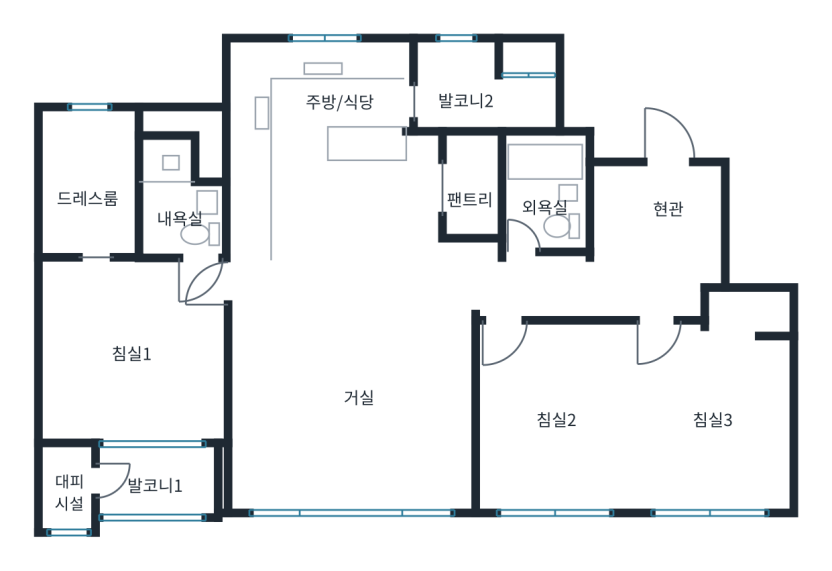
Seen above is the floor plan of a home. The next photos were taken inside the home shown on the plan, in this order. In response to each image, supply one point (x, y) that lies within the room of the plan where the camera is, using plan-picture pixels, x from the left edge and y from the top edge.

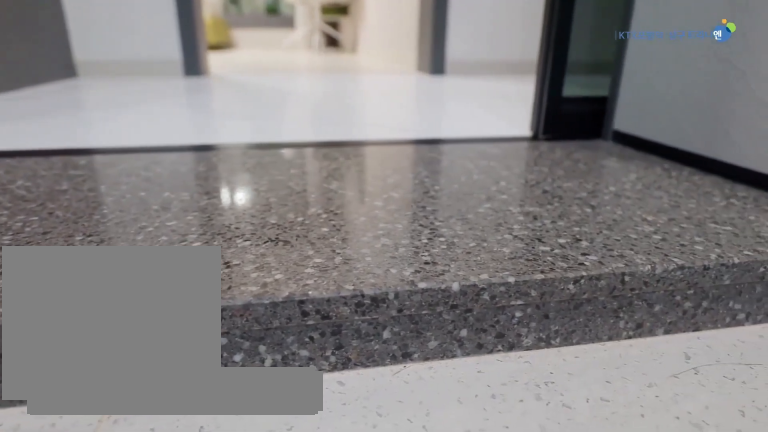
(657, 216)
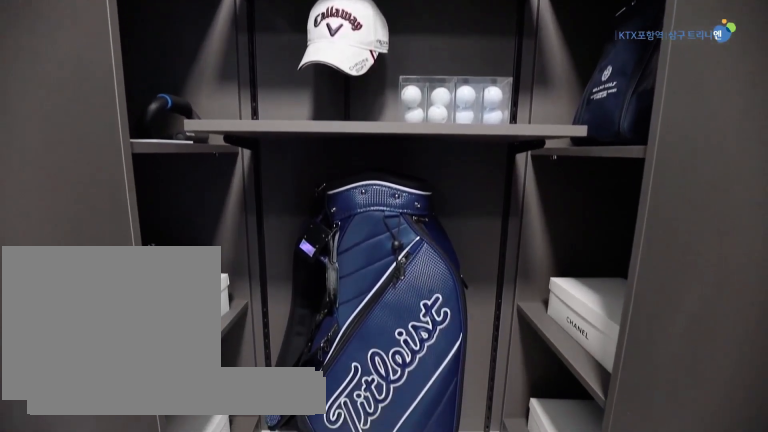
(657, 217)
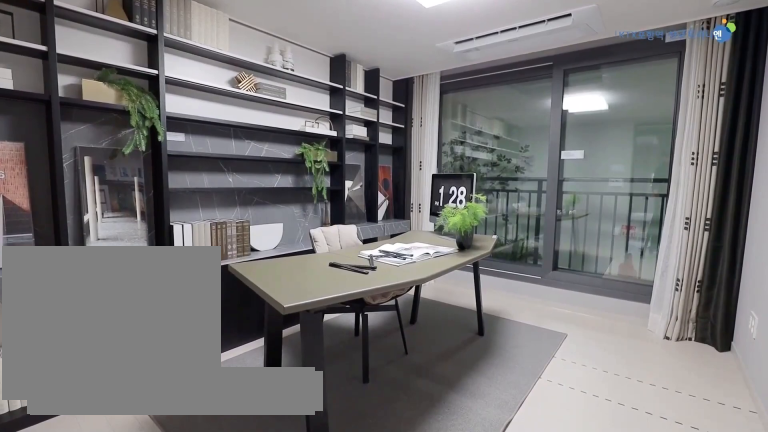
(558, 414)
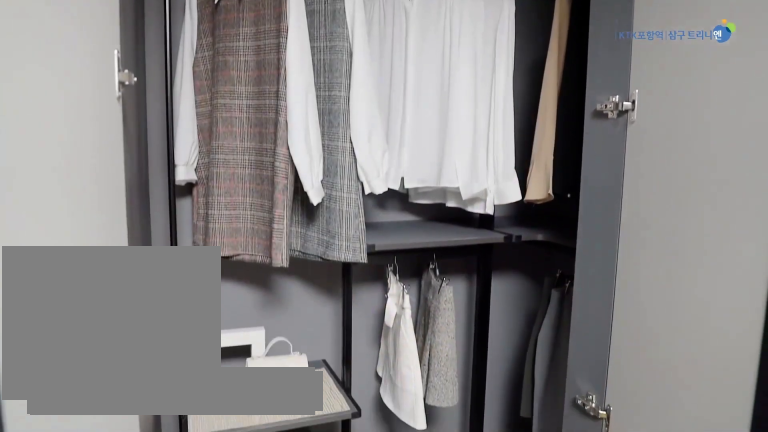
(714, 406)
